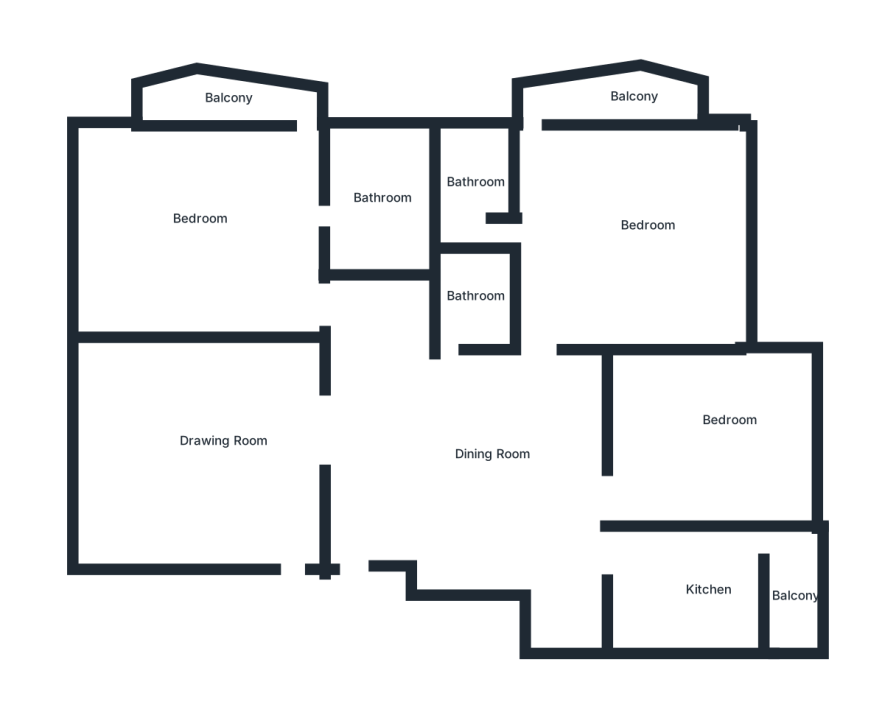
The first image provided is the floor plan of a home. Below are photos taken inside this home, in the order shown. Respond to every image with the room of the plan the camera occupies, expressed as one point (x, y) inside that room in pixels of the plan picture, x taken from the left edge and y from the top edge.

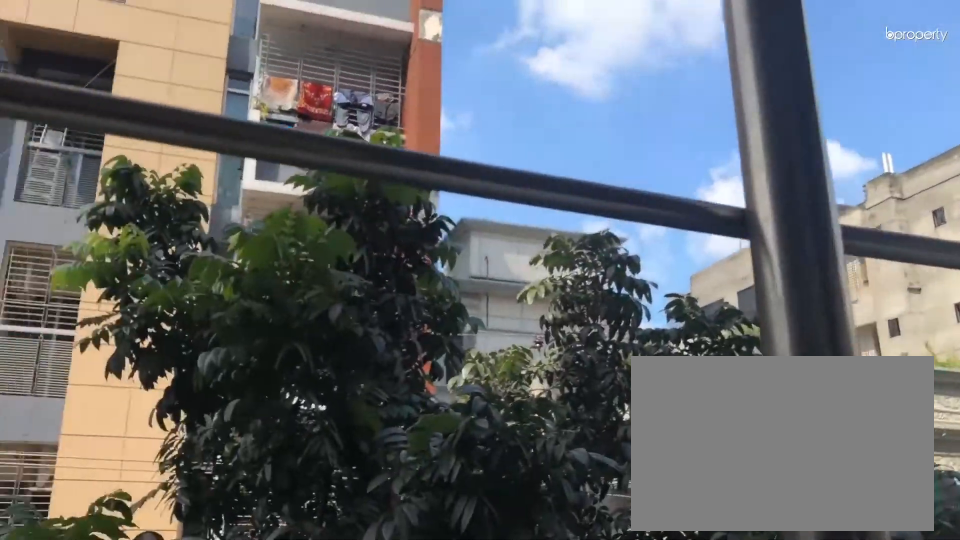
(626, 98)
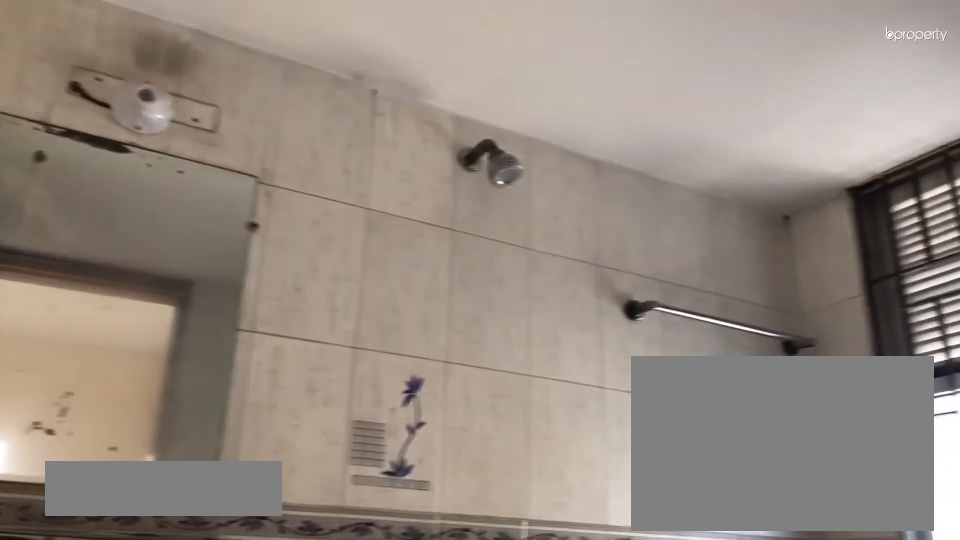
(464, 193)
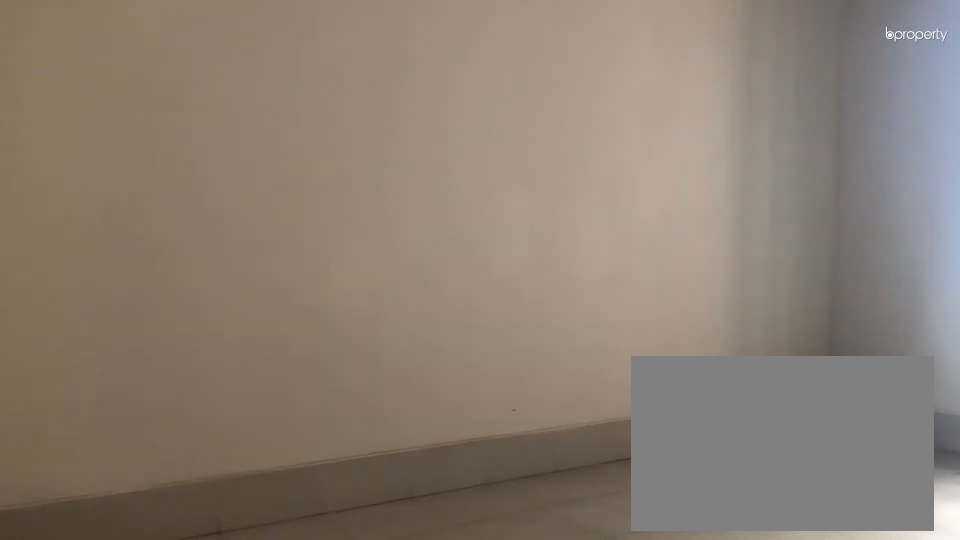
(711, 425)
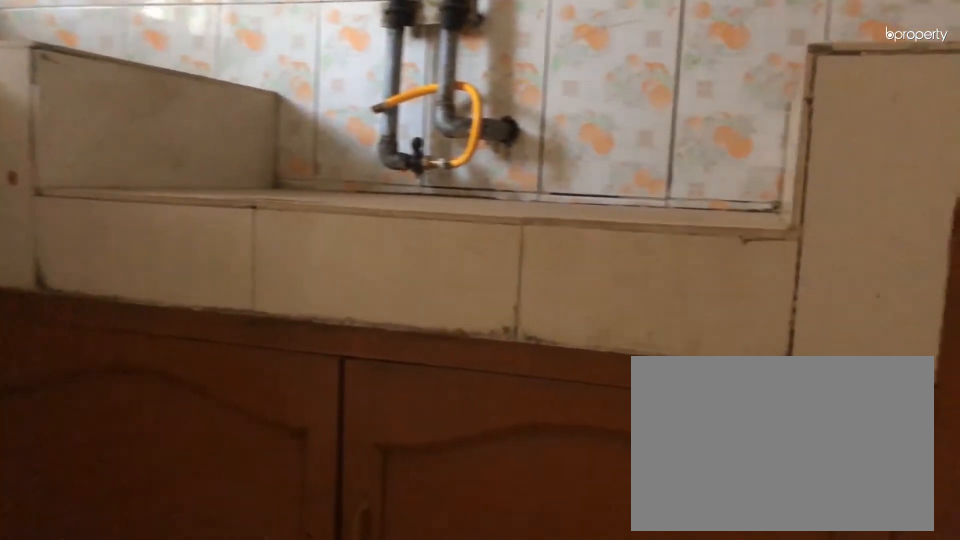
(713, 597)
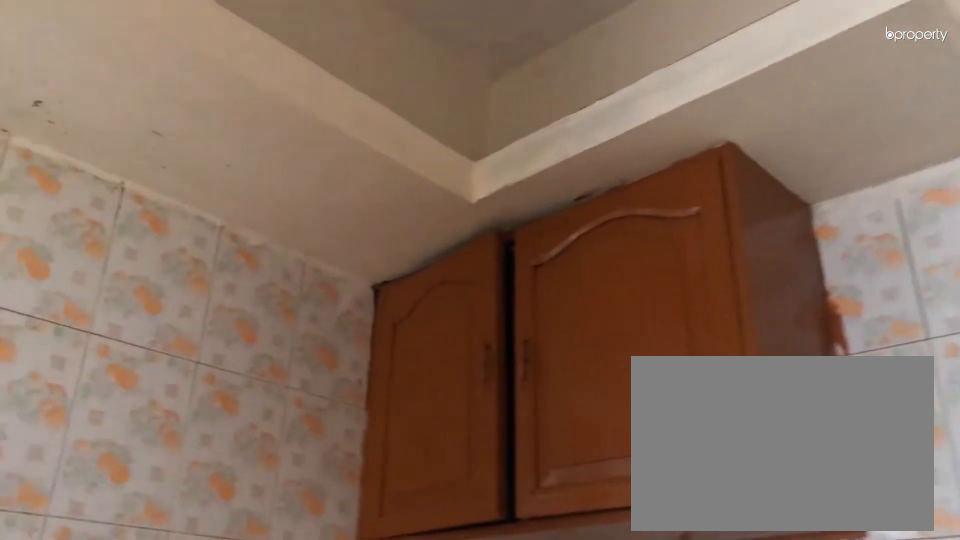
(713, 597)
